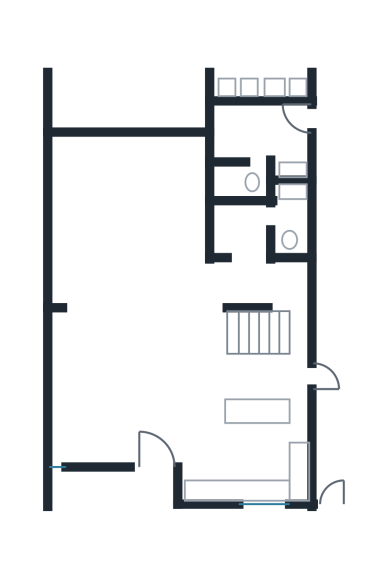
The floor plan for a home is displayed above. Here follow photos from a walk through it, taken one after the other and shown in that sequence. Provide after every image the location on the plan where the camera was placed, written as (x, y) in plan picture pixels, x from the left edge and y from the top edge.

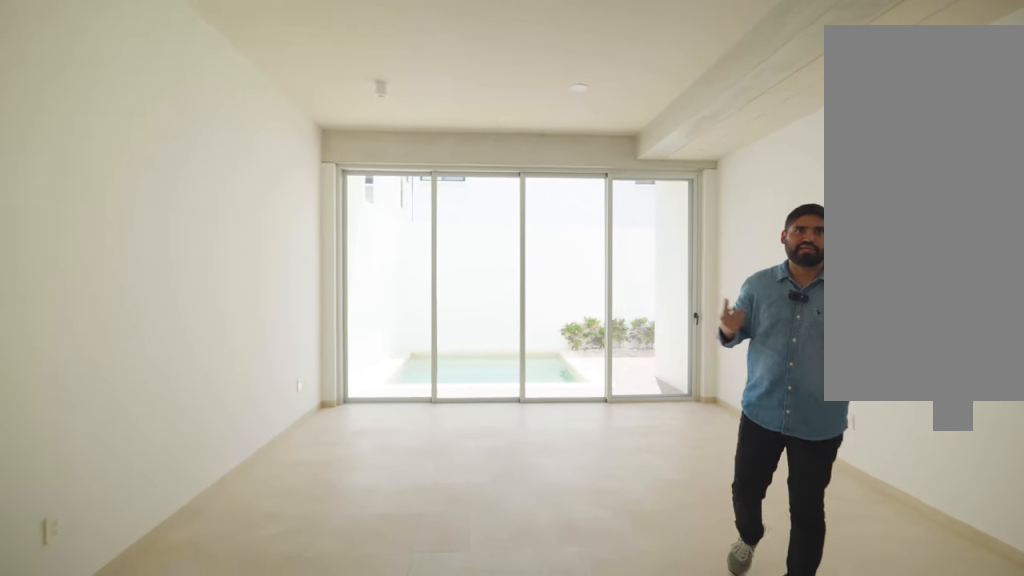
(104, 316)
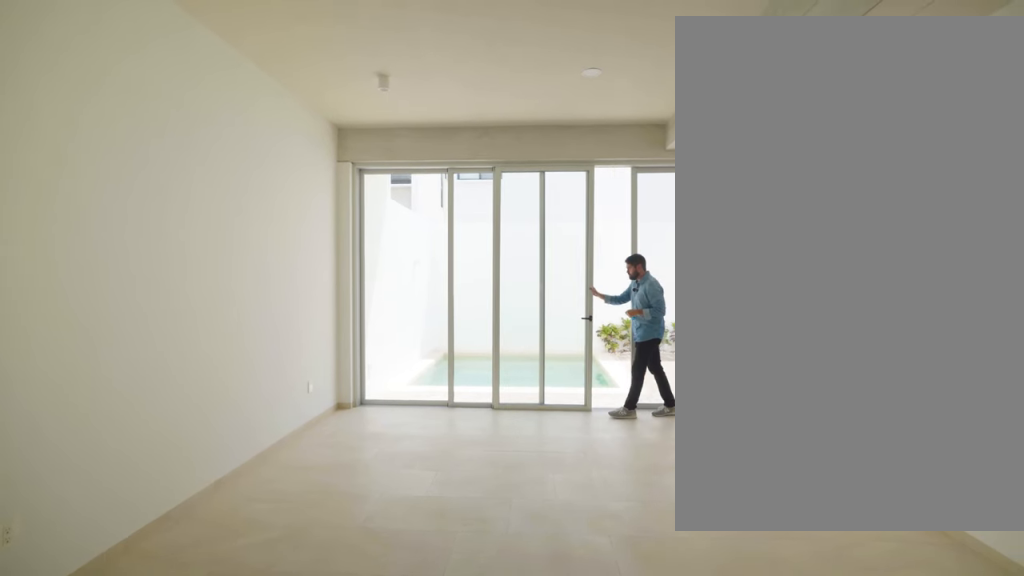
(104, 316)
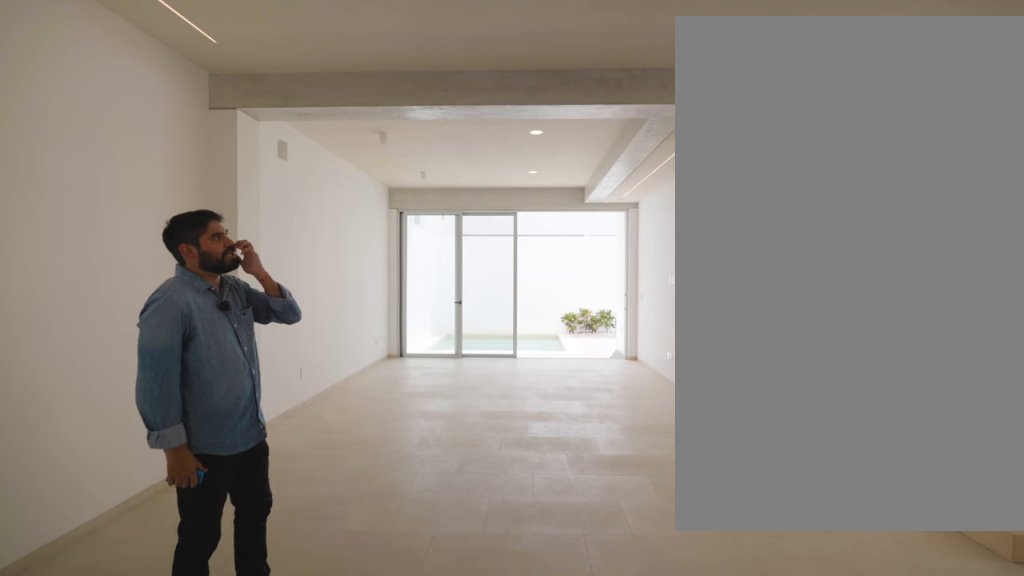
(127, 379)
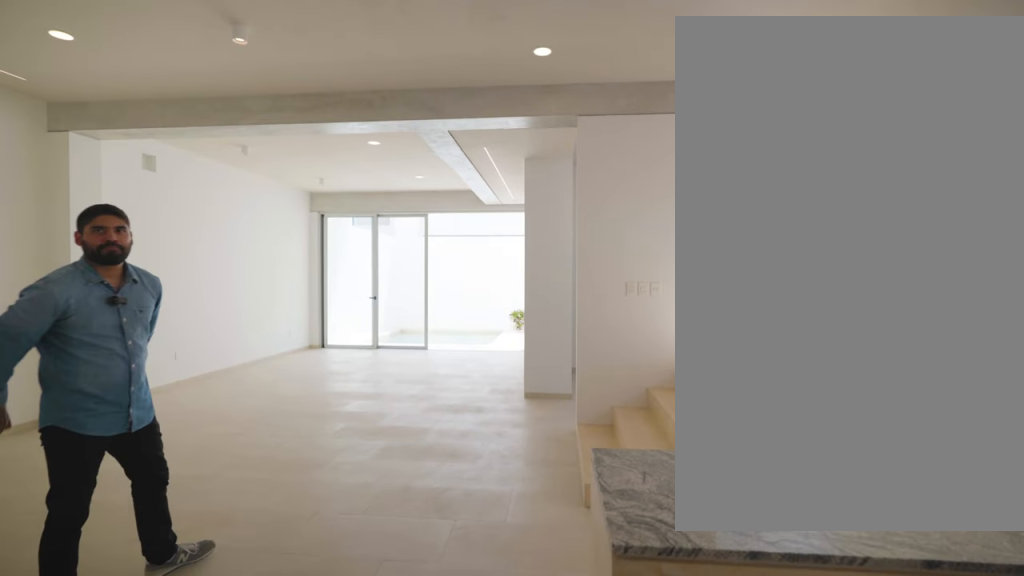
(211, 386)
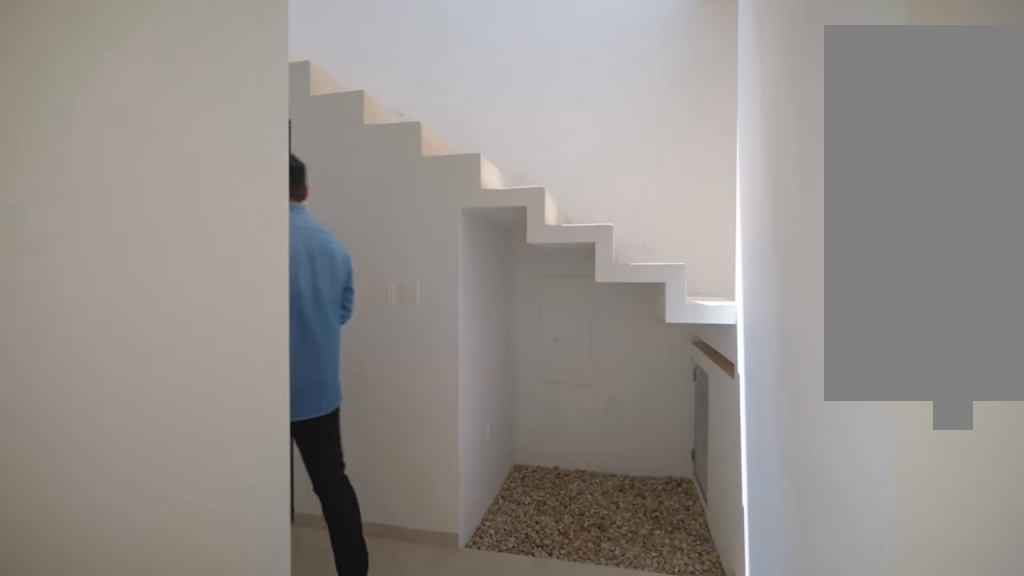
(209, 297)
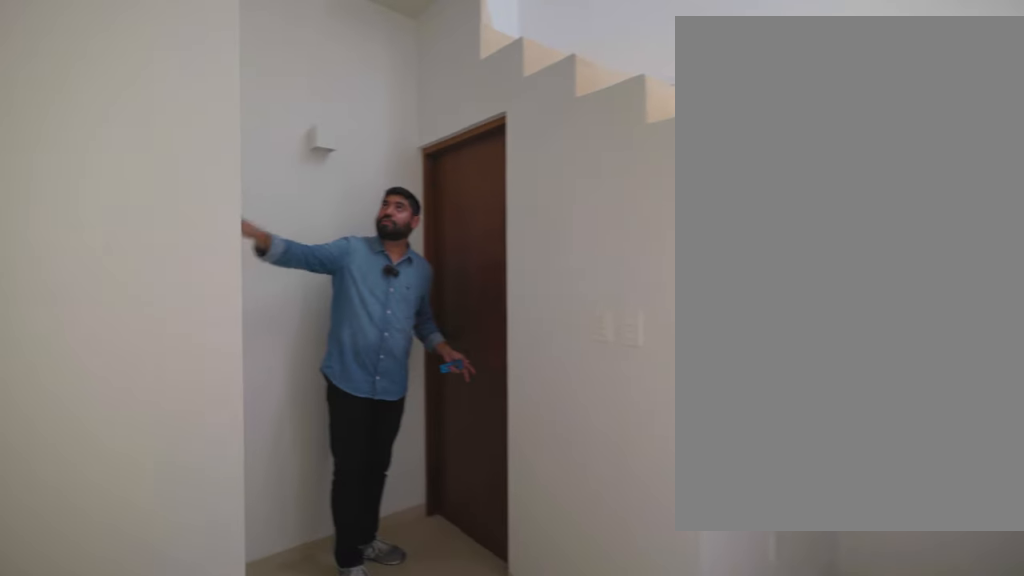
(216, 288)
